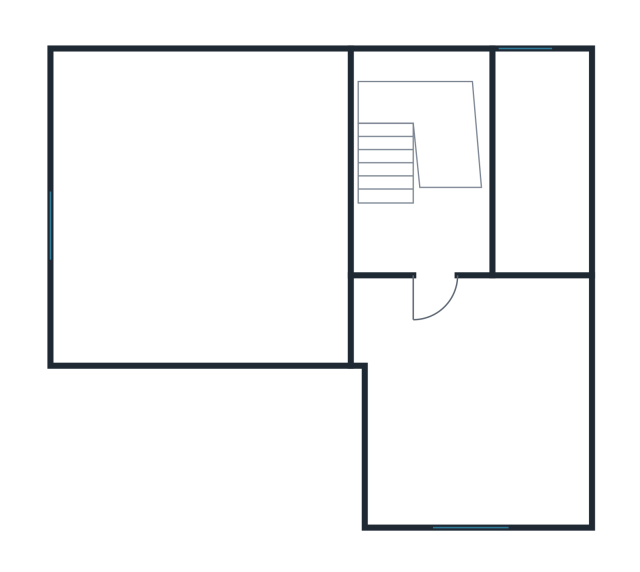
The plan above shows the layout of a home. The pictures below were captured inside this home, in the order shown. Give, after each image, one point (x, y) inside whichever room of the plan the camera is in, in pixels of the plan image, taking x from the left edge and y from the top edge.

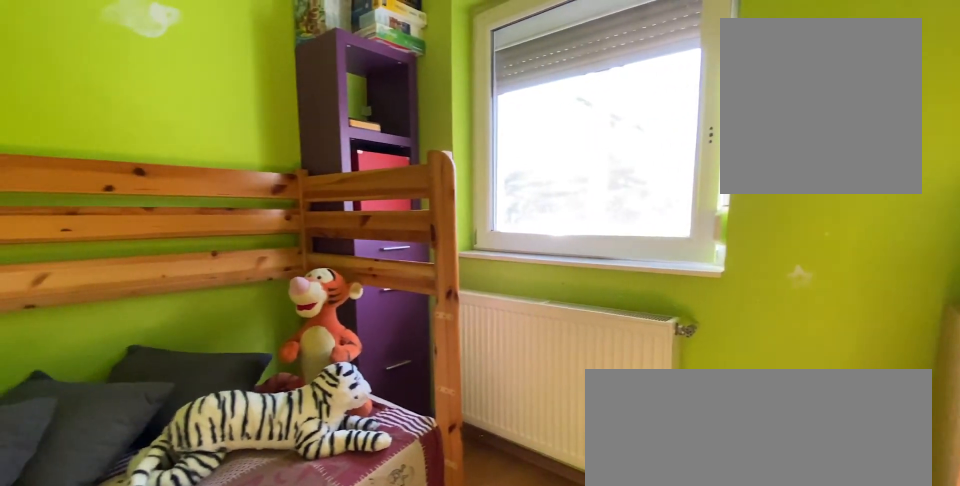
(459, 425)
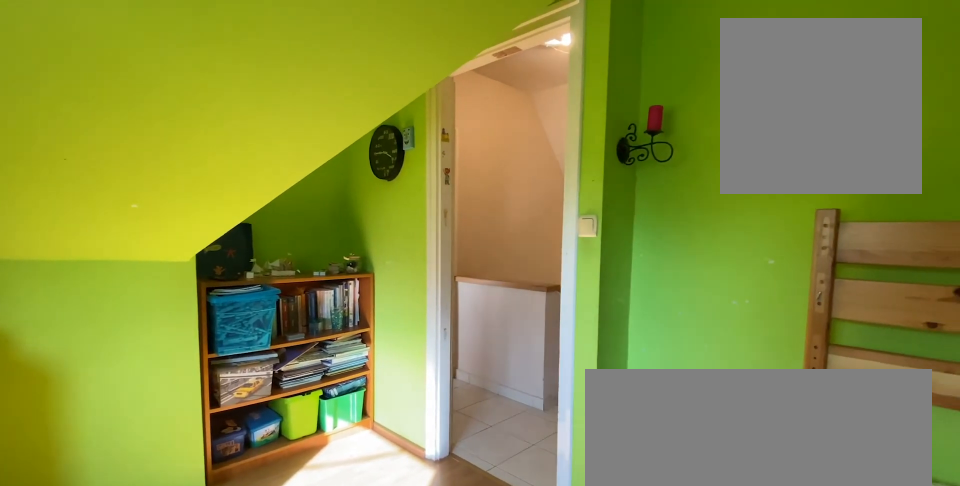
(459, 425)
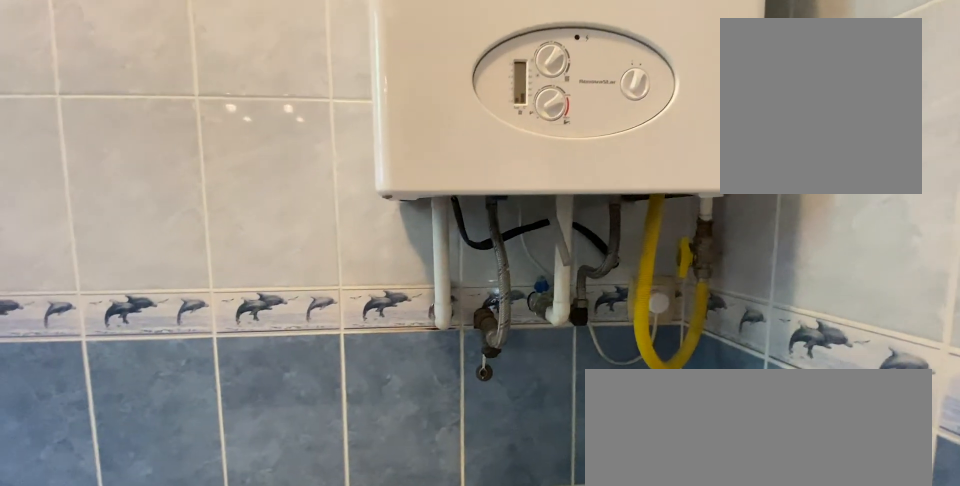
(528, 175)
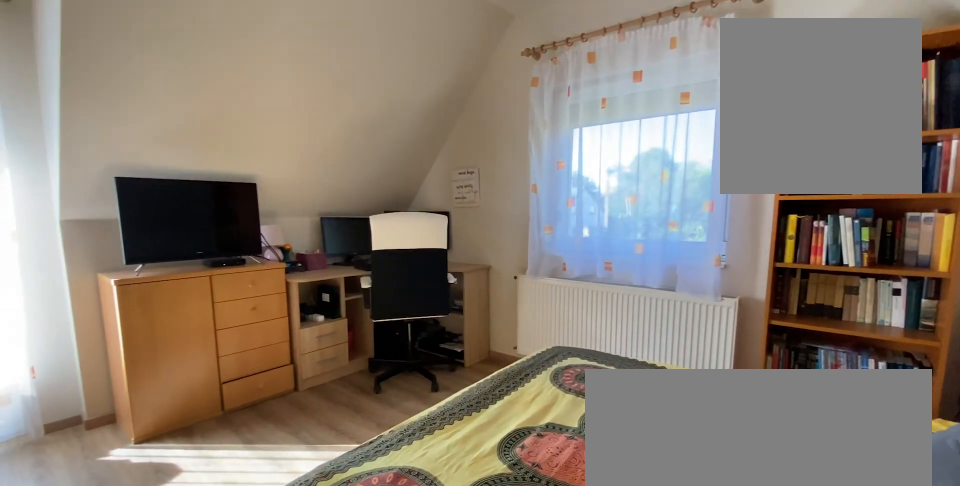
(201, 223)
